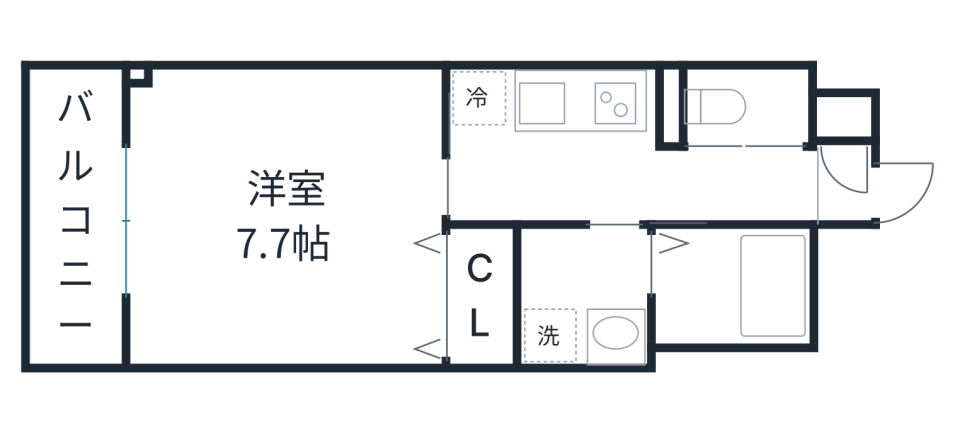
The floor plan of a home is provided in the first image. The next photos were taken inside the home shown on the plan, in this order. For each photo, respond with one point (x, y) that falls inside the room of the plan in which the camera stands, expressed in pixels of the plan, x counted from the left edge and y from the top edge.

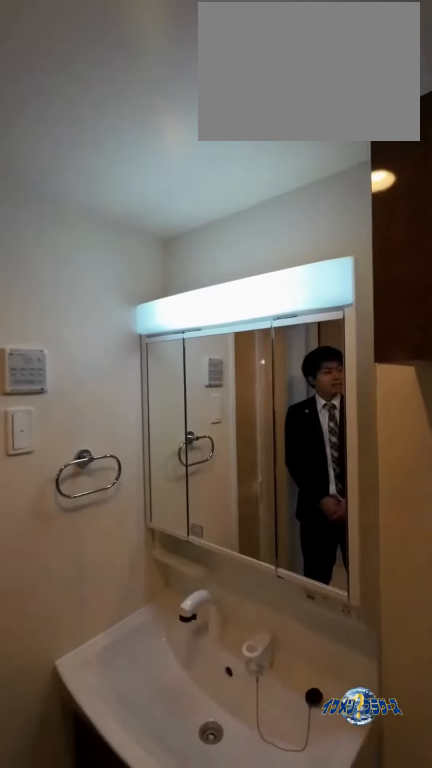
(591, 319)
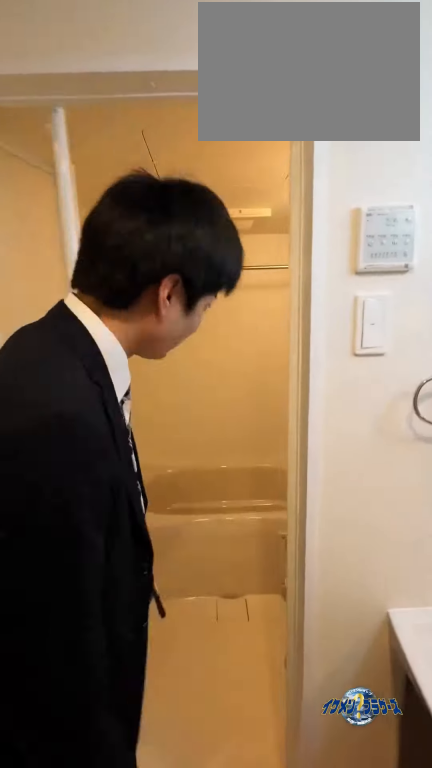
(591, 319)
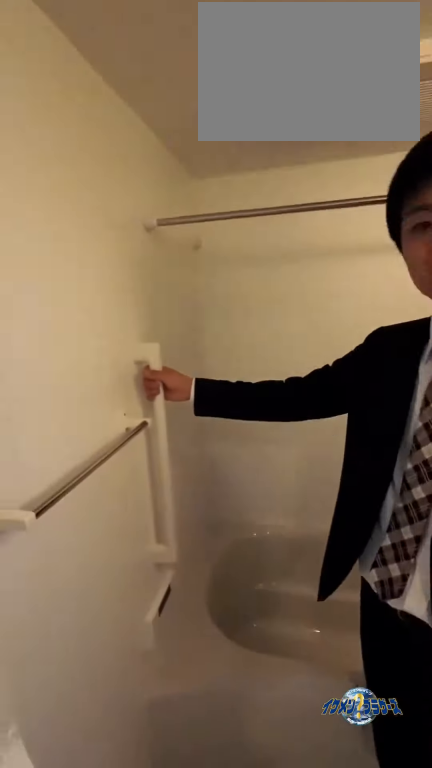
(735, 289)
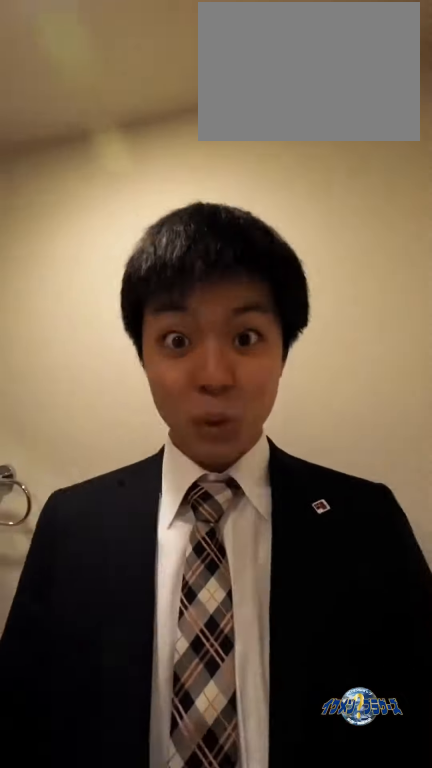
(750, 107)
